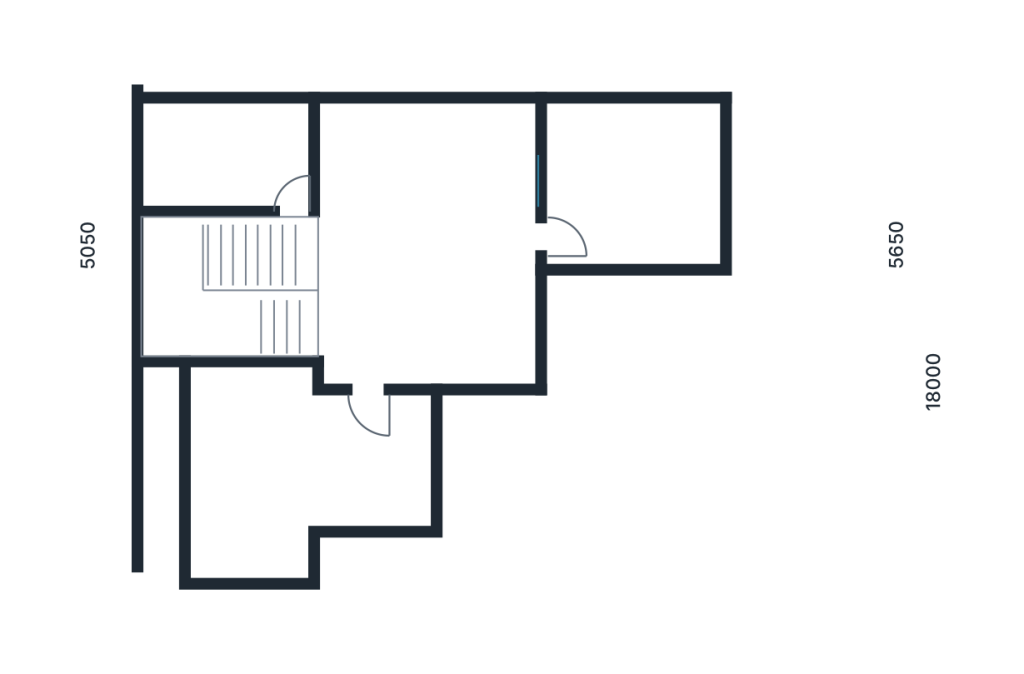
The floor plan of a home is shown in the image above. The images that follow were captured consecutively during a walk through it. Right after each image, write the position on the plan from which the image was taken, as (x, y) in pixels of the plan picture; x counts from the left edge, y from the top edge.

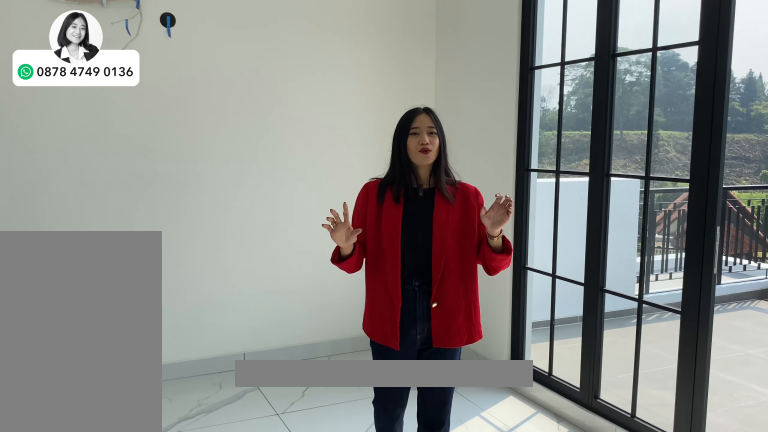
(414, 187)
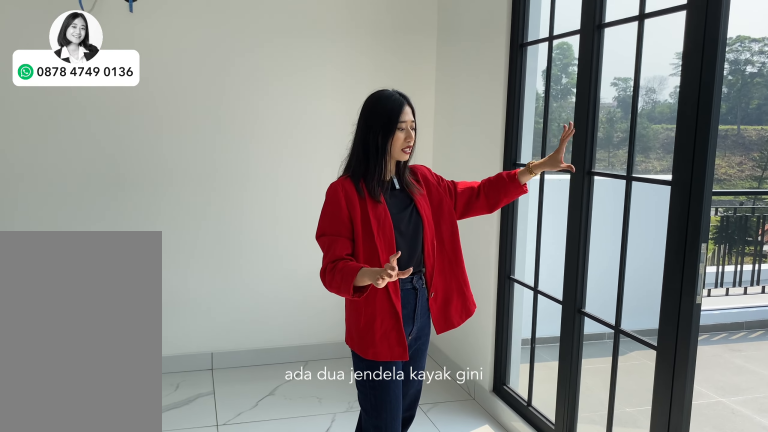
(414, 187)
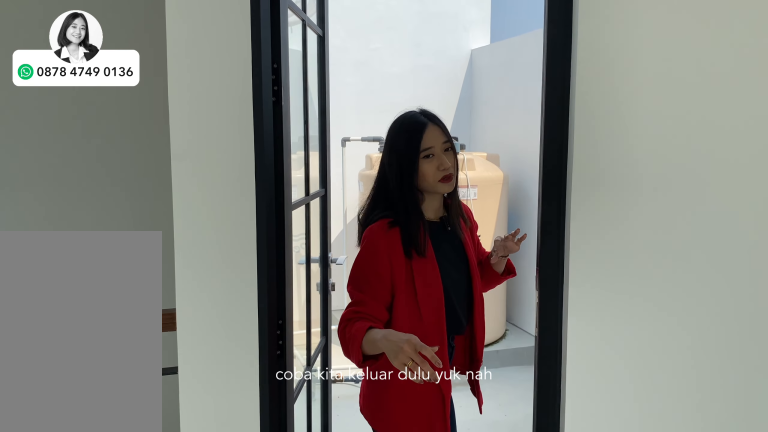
(420, 240)
